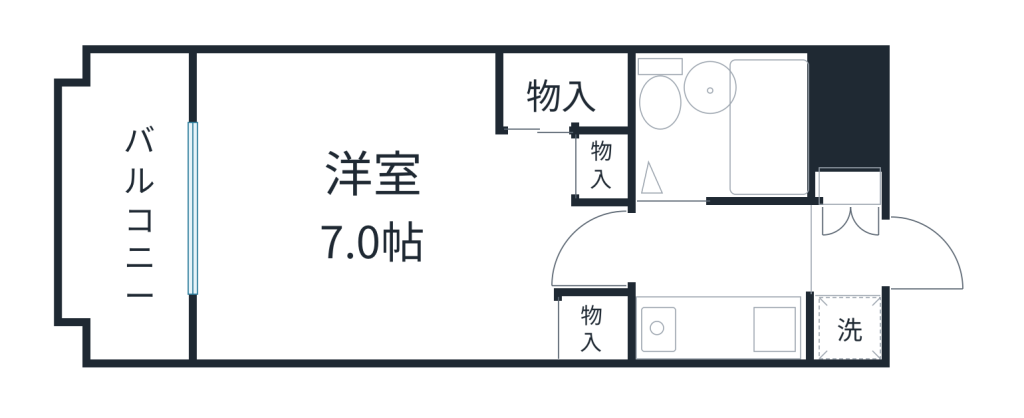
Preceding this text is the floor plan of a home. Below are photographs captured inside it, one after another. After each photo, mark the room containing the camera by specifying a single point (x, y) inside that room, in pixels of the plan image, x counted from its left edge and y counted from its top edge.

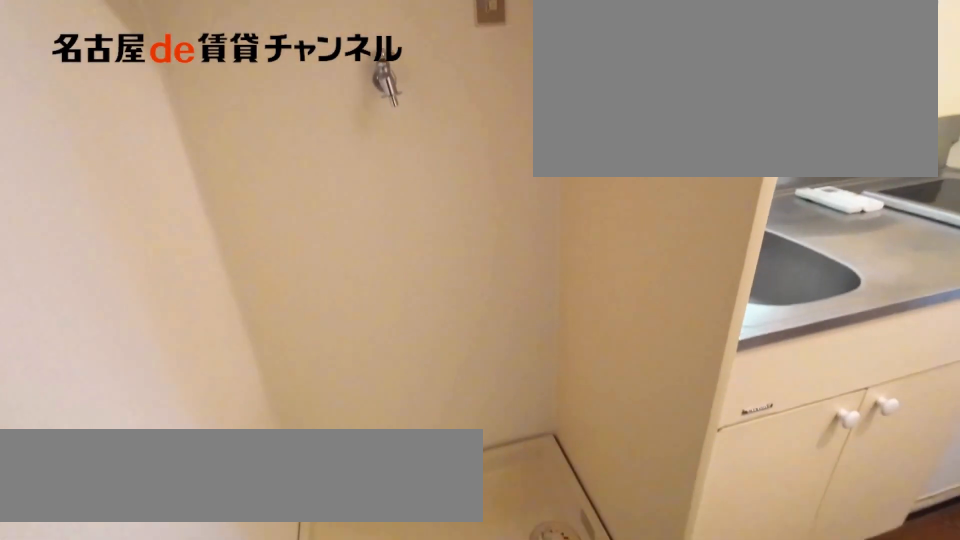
(845, 326)
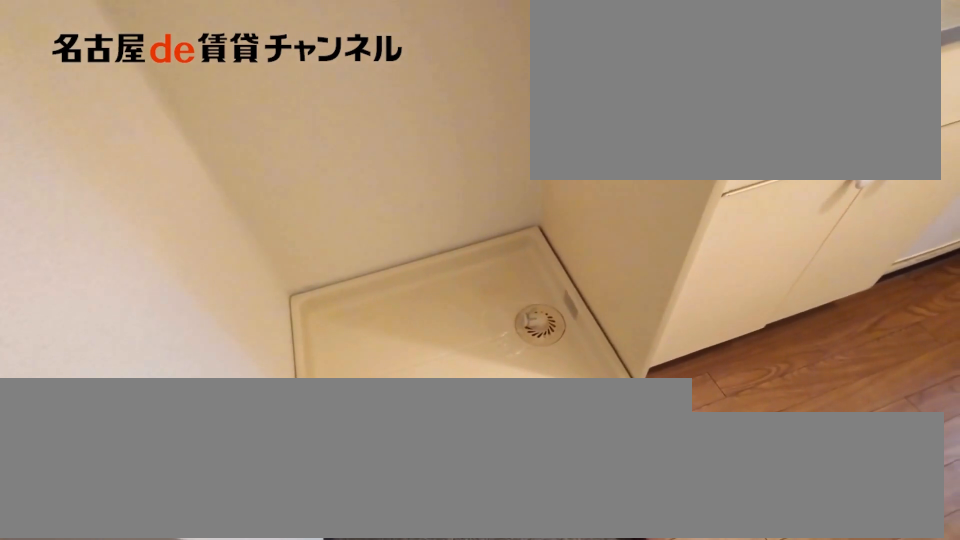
(845, 326)
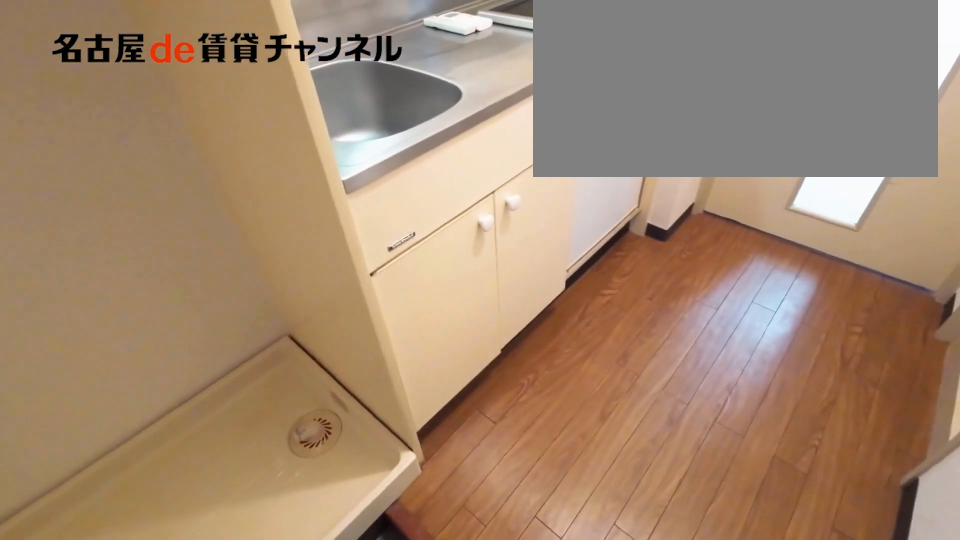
(718, 330)
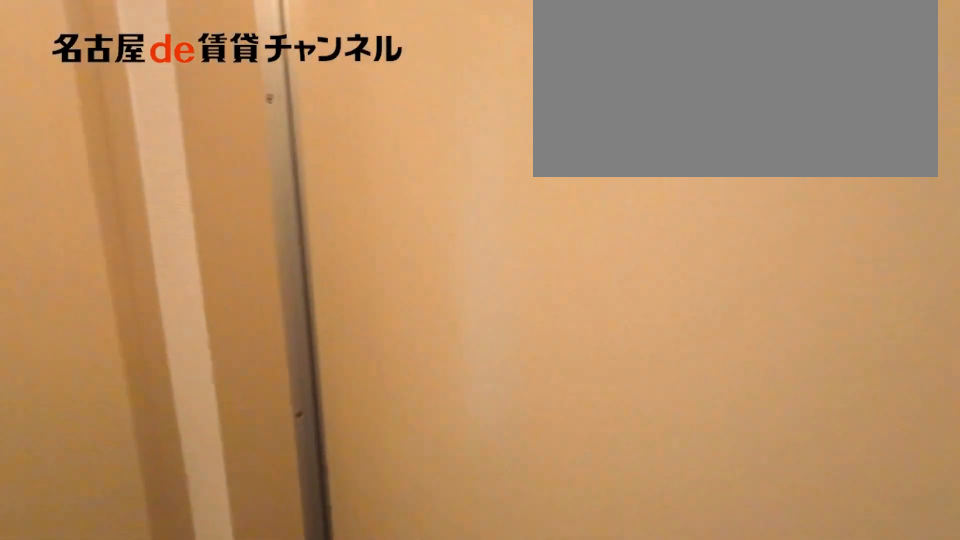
(718, 330)
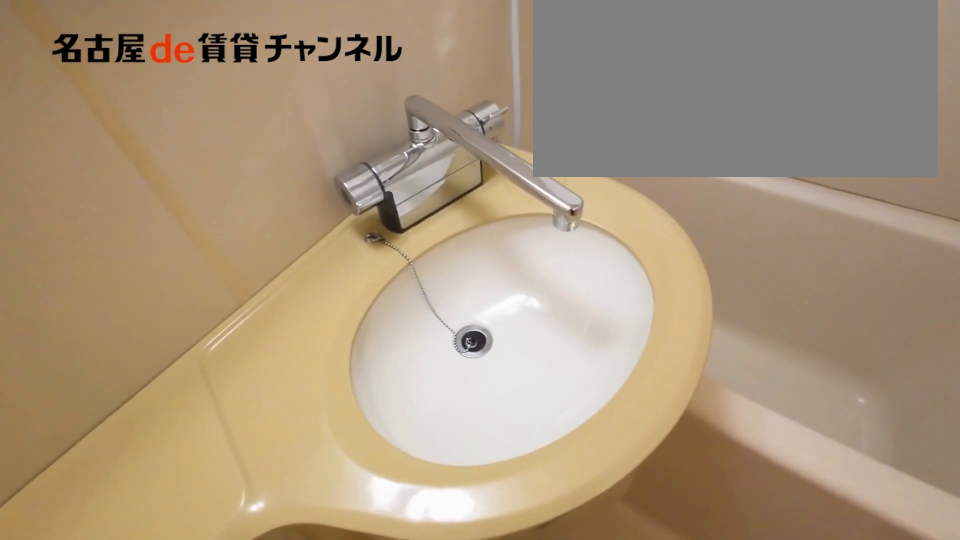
(723, 125)
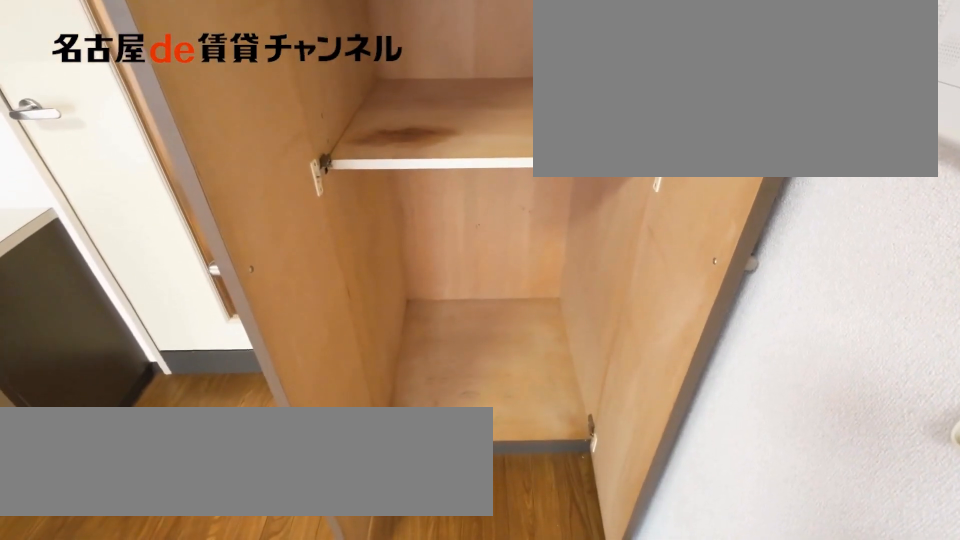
(595, 329)
